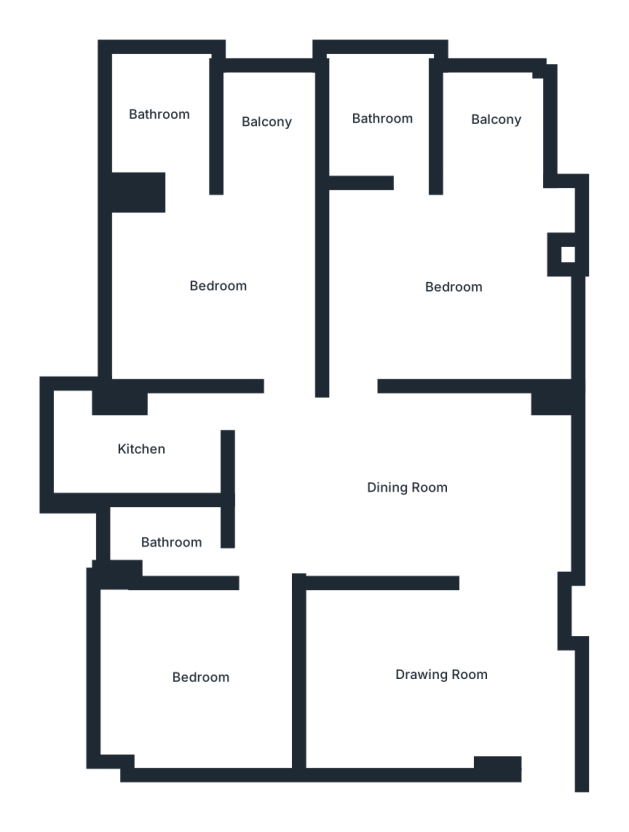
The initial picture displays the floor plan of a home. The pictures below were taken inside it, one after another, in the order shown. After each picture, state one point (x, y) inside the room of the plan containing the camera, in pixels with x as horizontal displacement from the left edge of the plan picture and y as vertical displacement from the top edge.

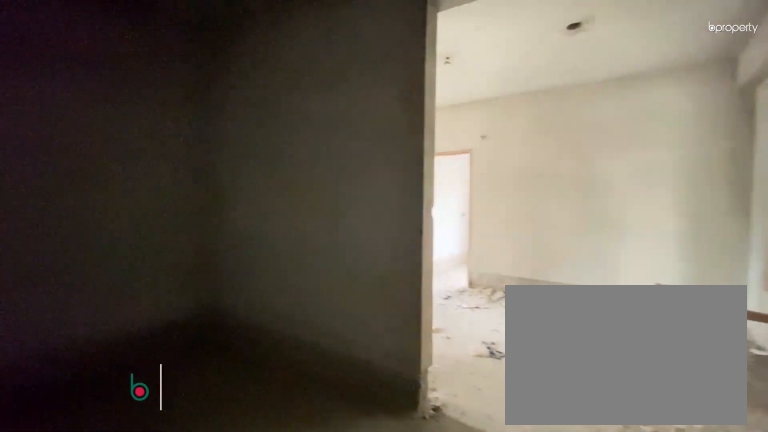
(454, 676)
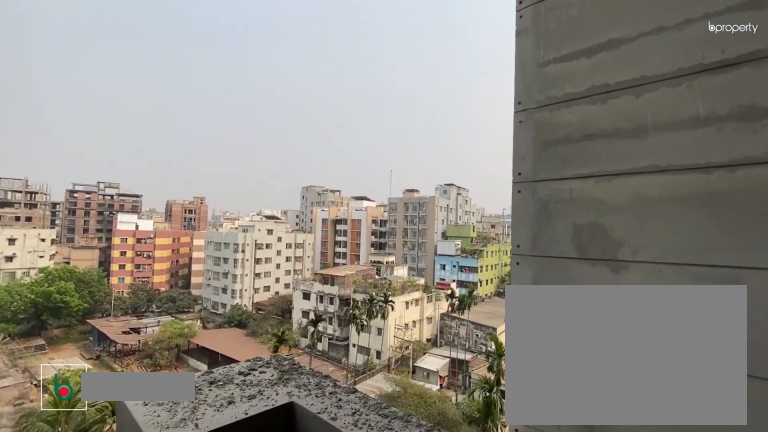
(497, 120)
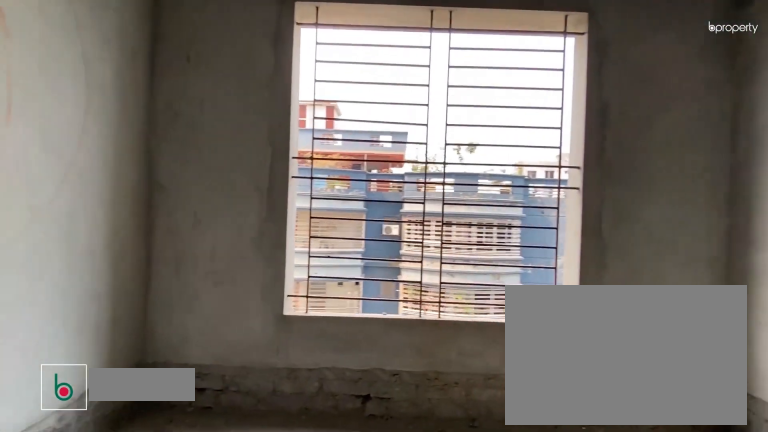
(204, 672)
